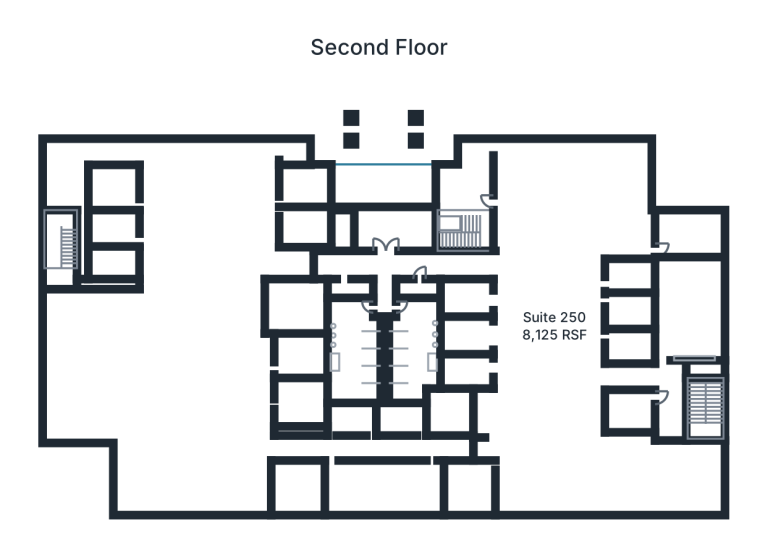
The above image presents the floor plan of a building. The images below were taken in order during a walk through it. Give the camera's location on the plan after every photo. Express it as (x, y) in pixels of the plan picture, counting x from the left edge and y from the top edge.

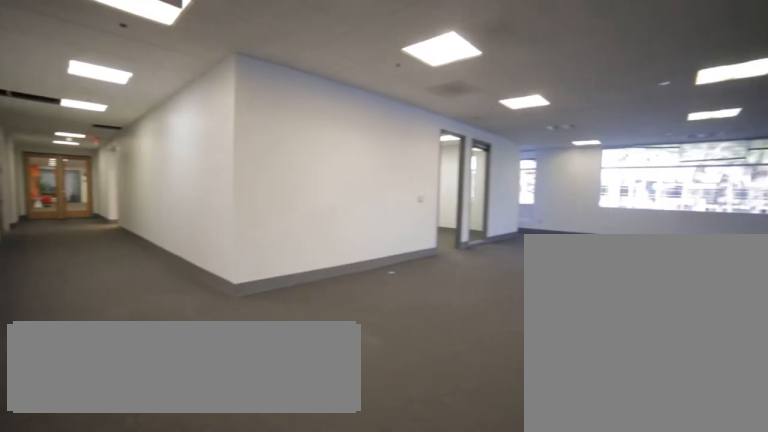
(540, 270)
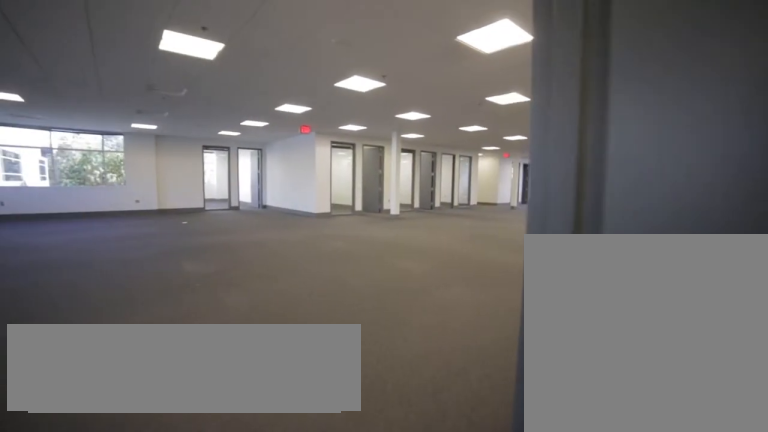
(511, 293)
